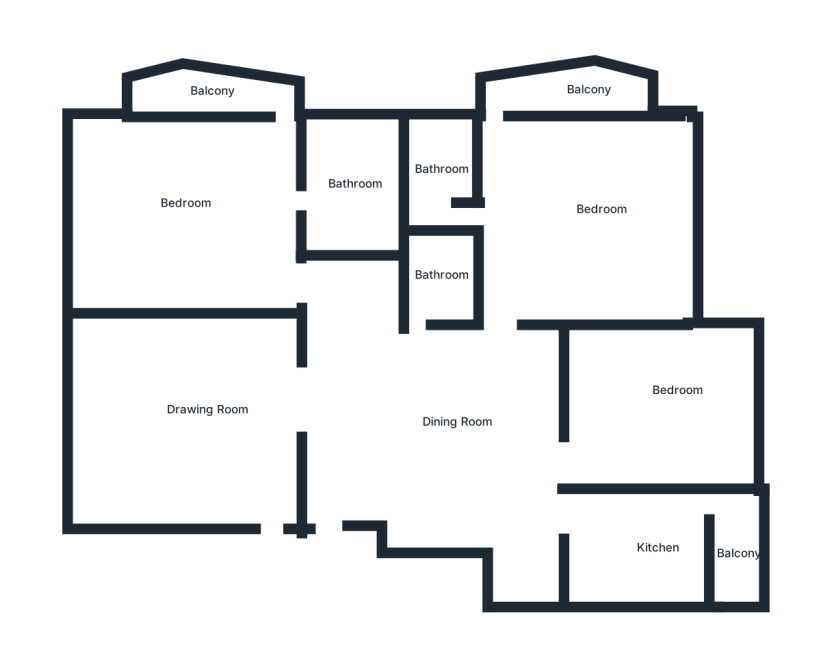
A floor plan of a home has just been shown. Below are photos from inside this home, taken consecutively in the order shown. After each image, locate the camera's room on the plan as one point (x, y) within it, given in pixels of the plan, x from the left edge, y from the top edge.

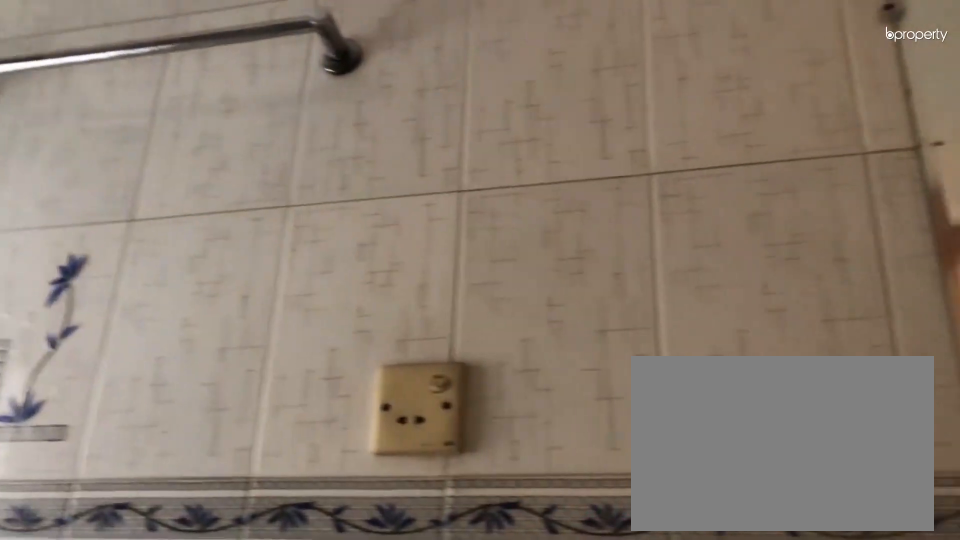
(350, 193)
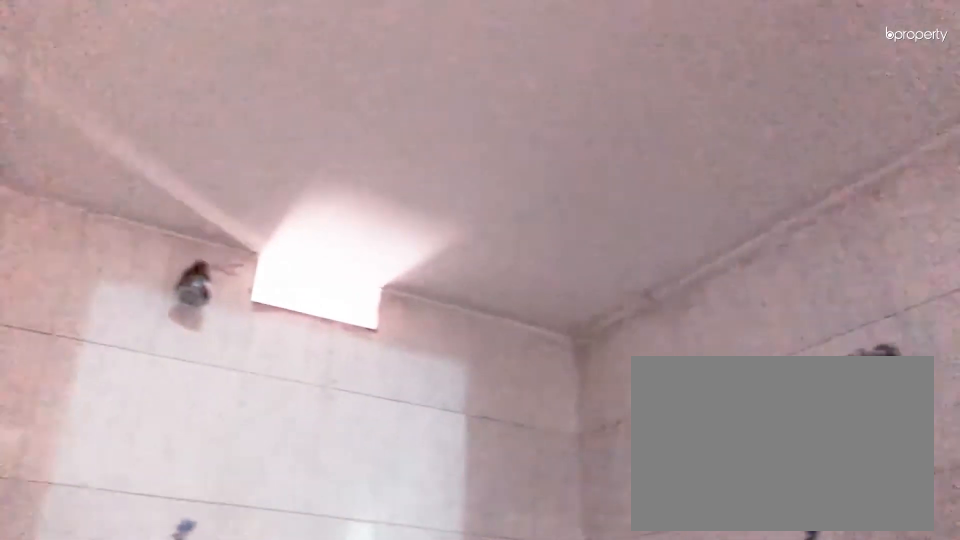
(434, 280)
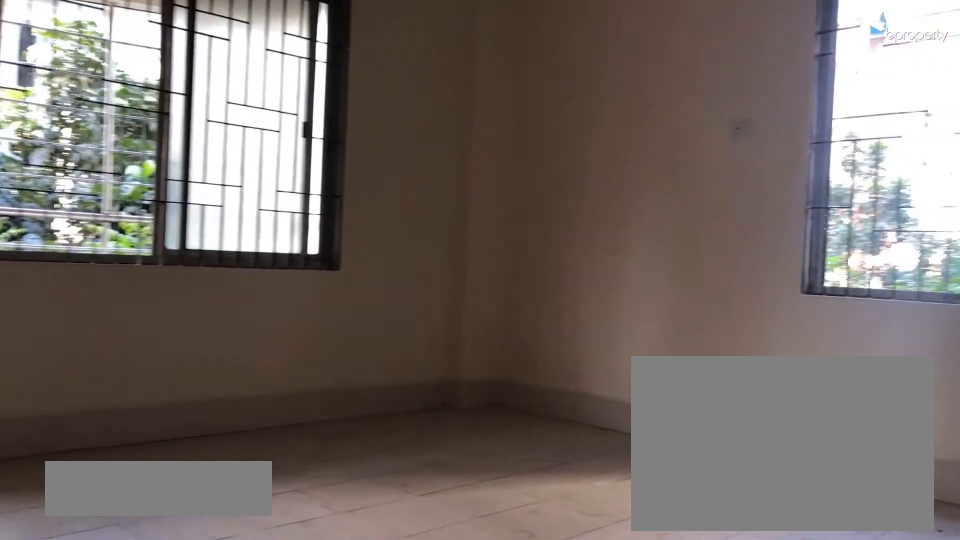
(586, 209)
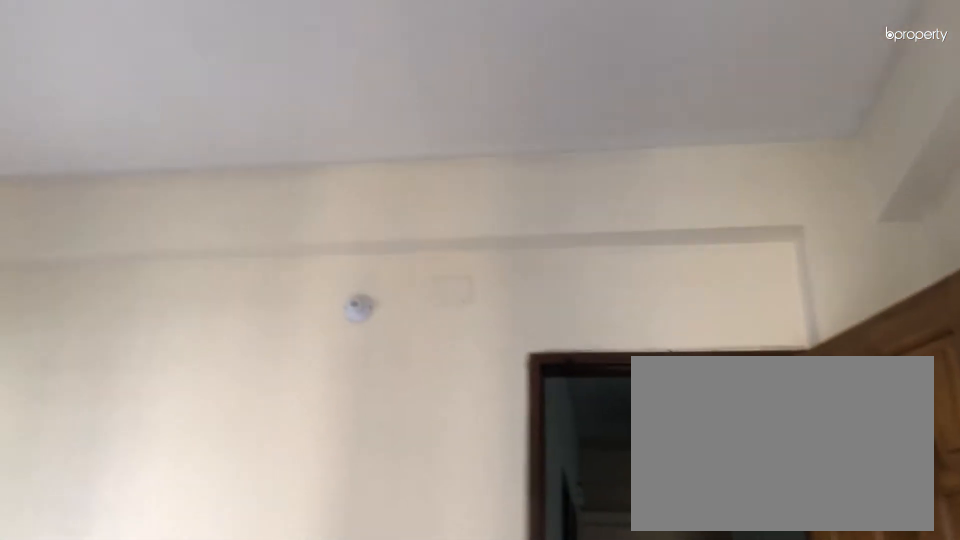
(586, 209)
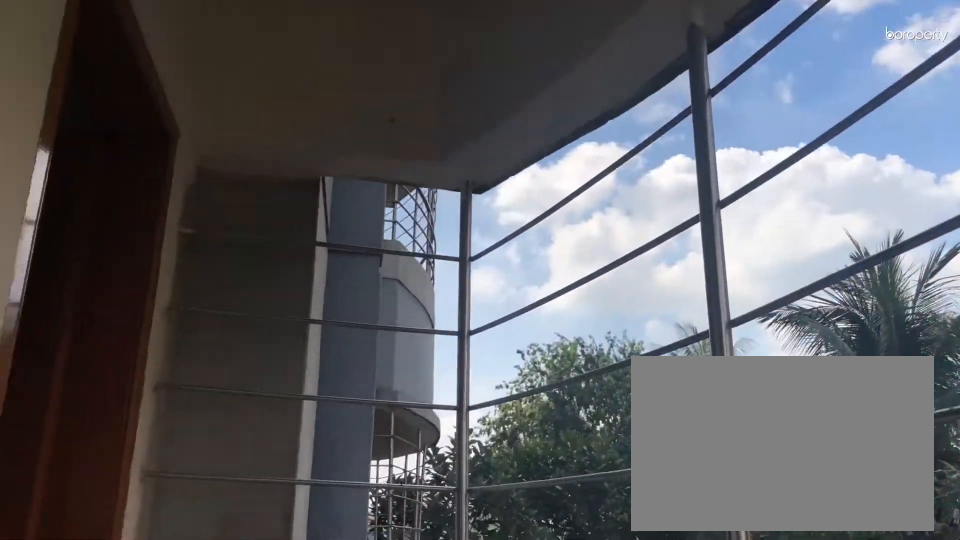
(581, 91)
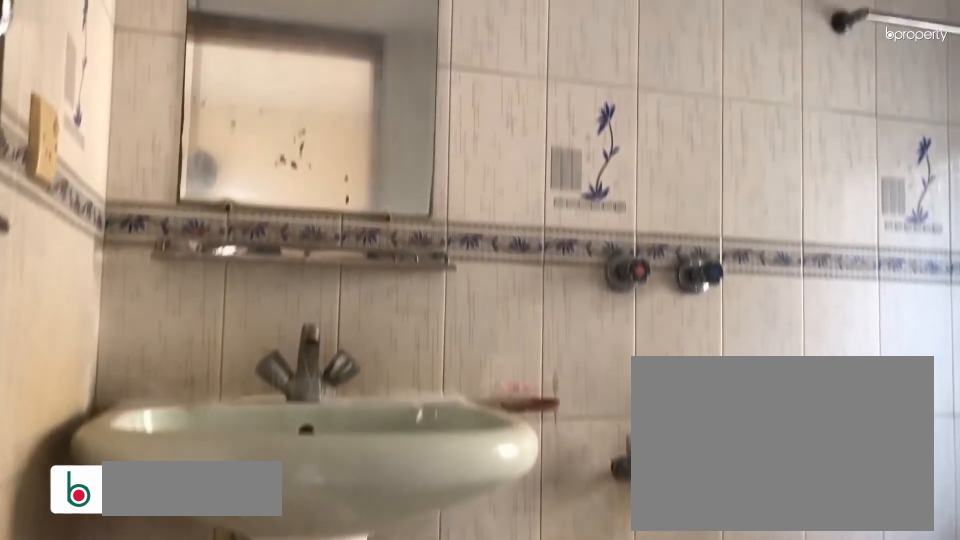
(431, 179)
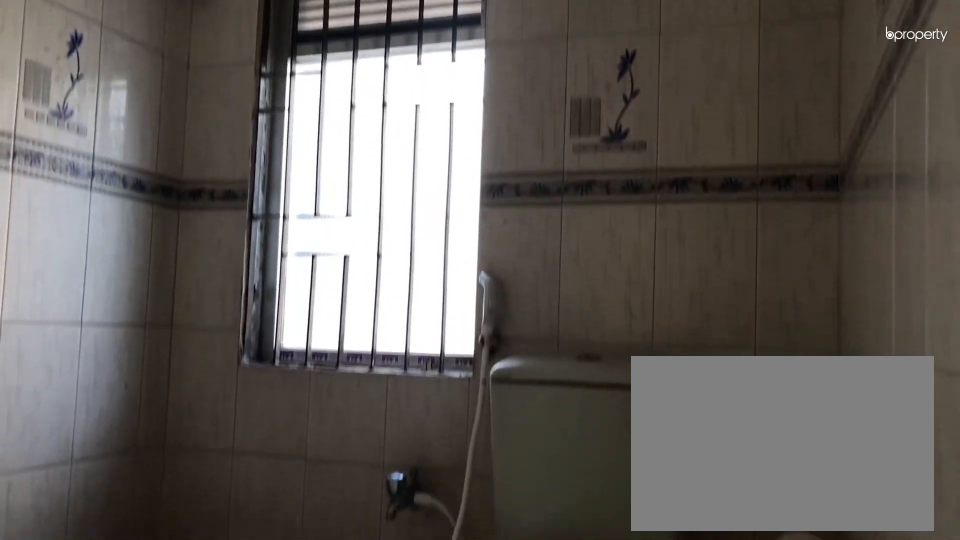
(431, 179)
